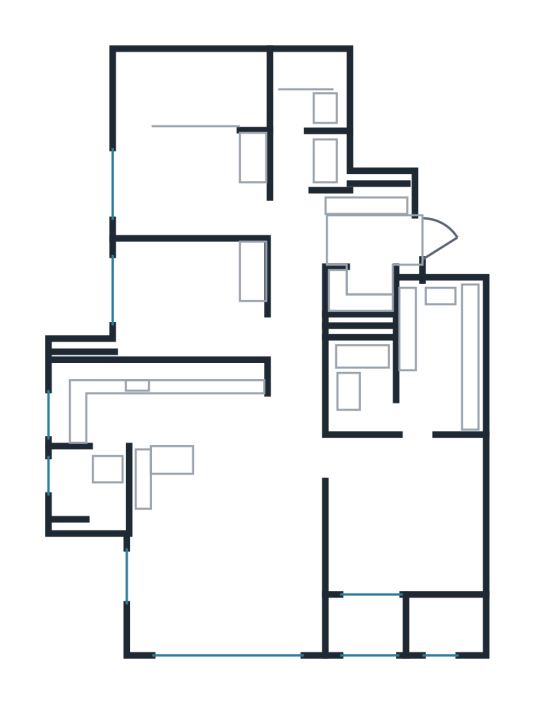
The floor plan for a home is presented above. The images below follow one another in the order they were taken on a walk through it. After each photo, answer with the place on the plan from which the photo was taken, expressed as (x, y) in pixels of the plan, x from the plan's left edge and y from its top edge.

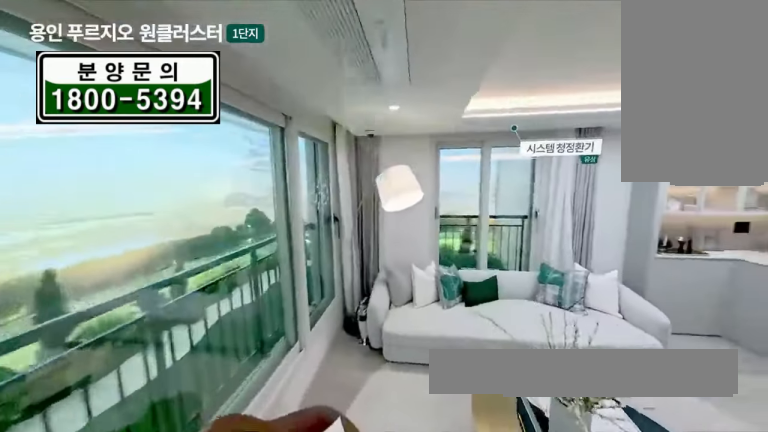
(226, 577)
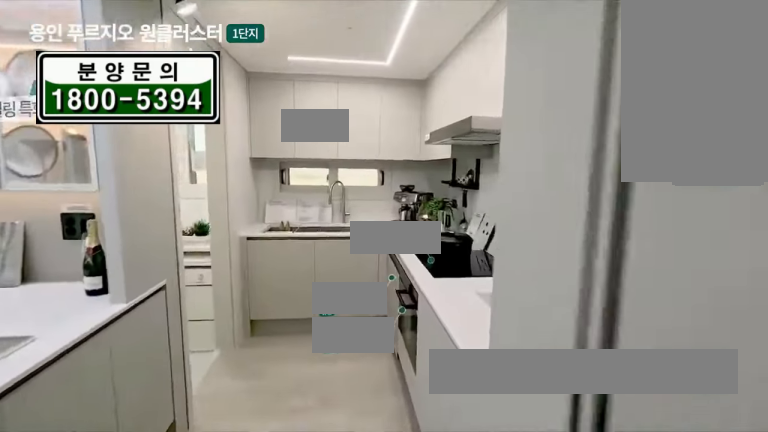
(172, 429)
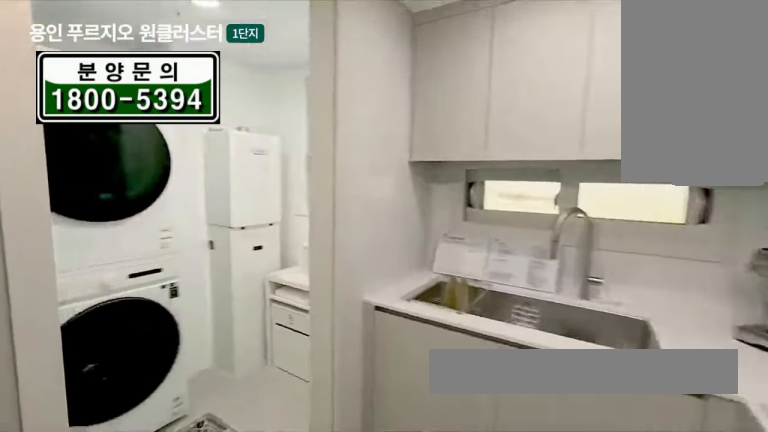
(168, 440)
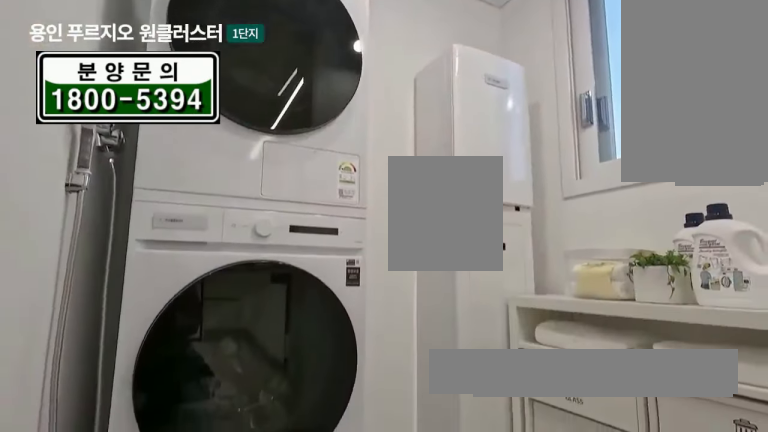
(93, 514)
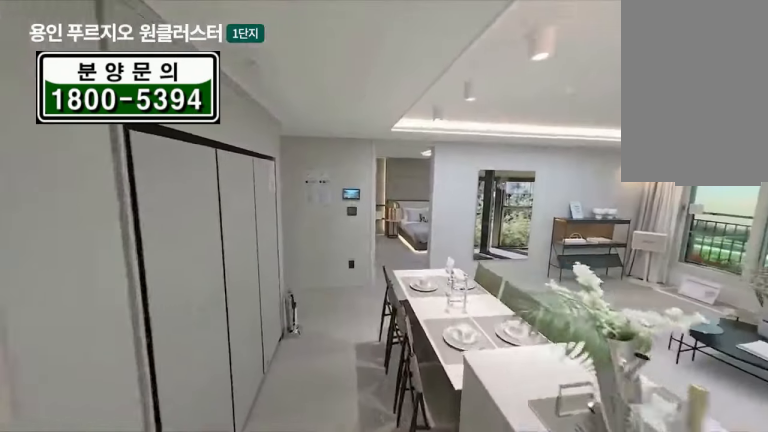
(170, 432)
